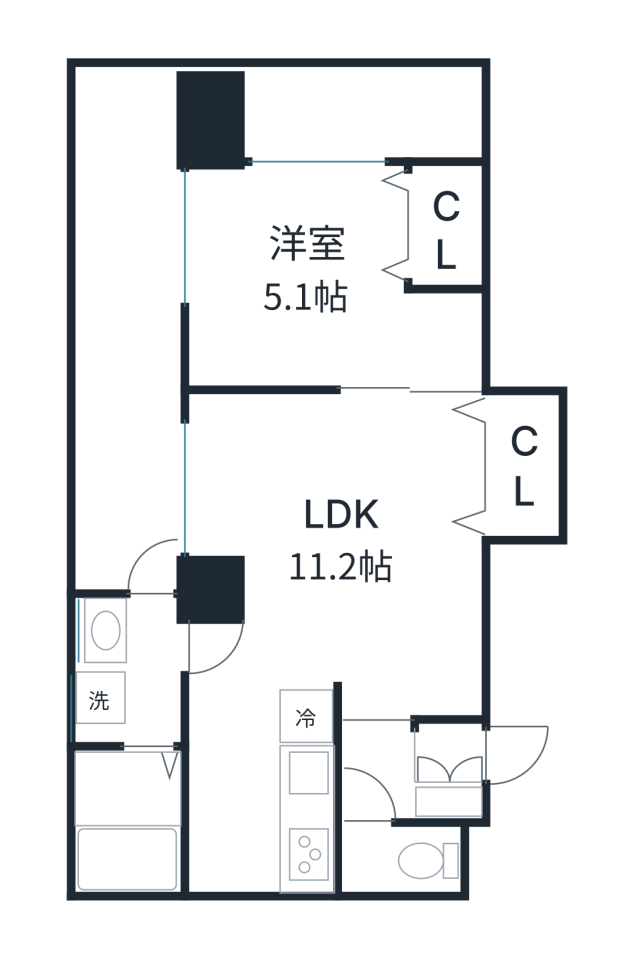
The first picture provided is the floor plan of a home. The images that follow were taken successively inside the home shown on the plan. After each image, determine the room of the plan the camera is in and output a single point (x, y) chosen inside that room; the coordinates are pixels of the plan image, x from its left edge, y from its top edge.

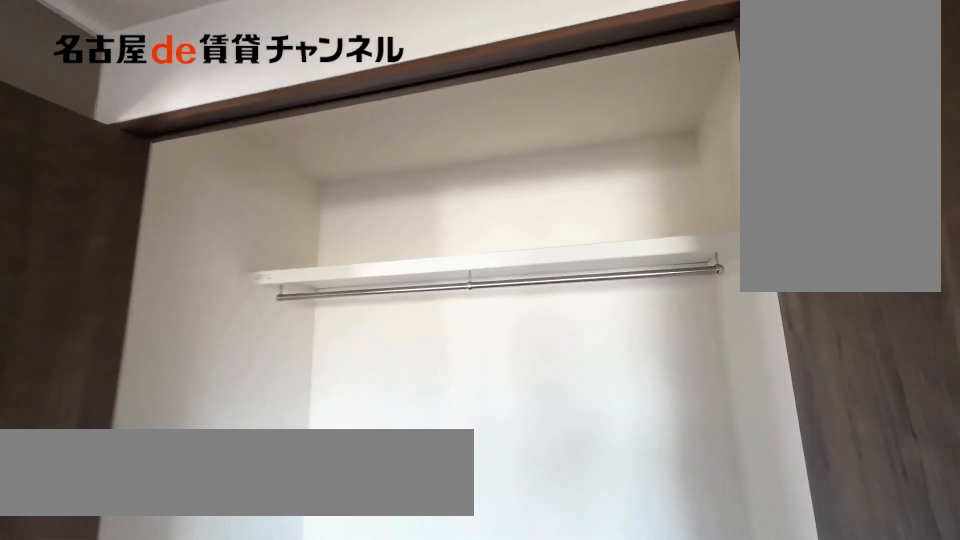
(519, 465)
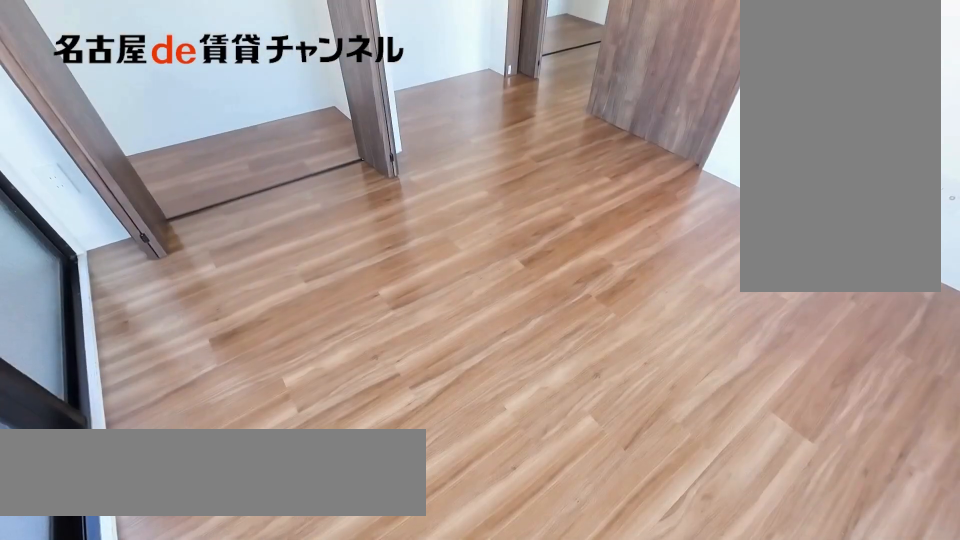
(335, 276)
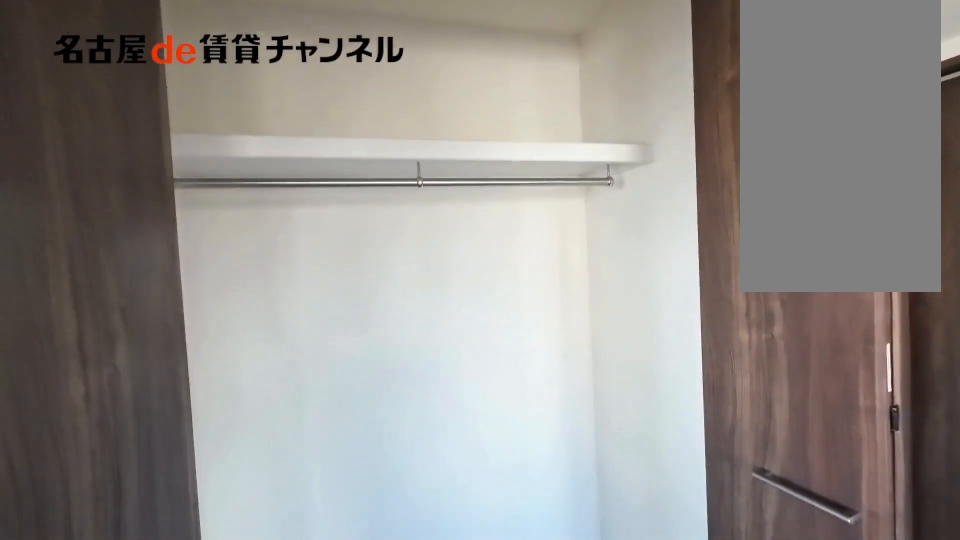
(448, 227)
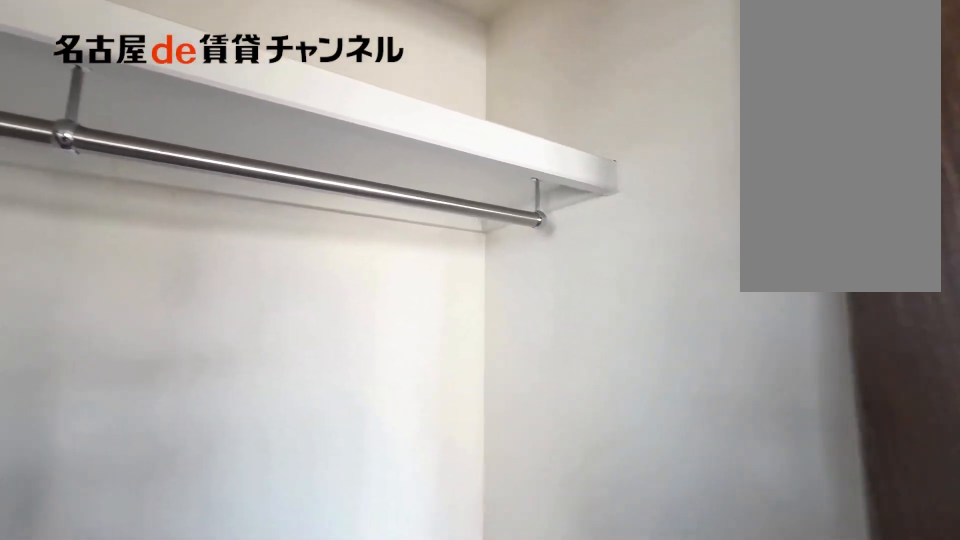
(448, 227)
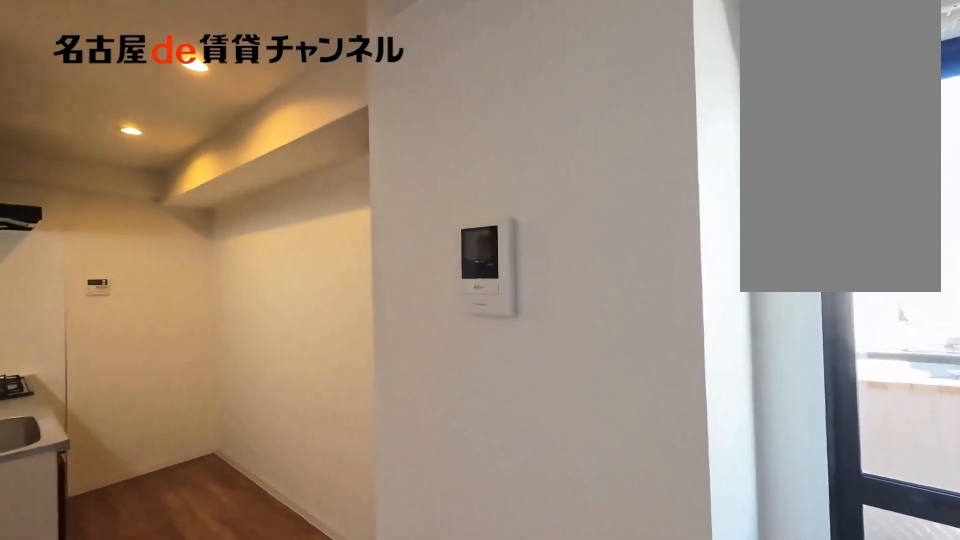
(335, 595)
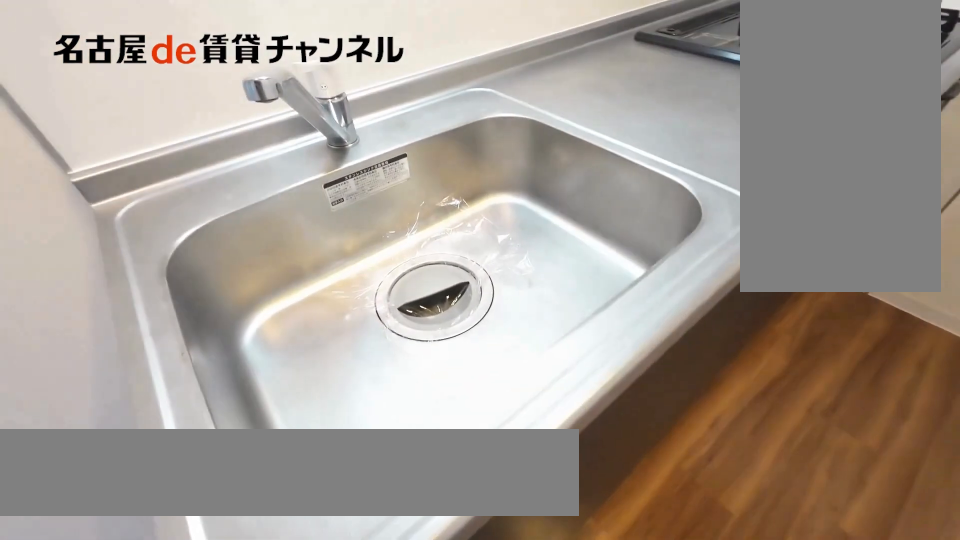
(309, 786)
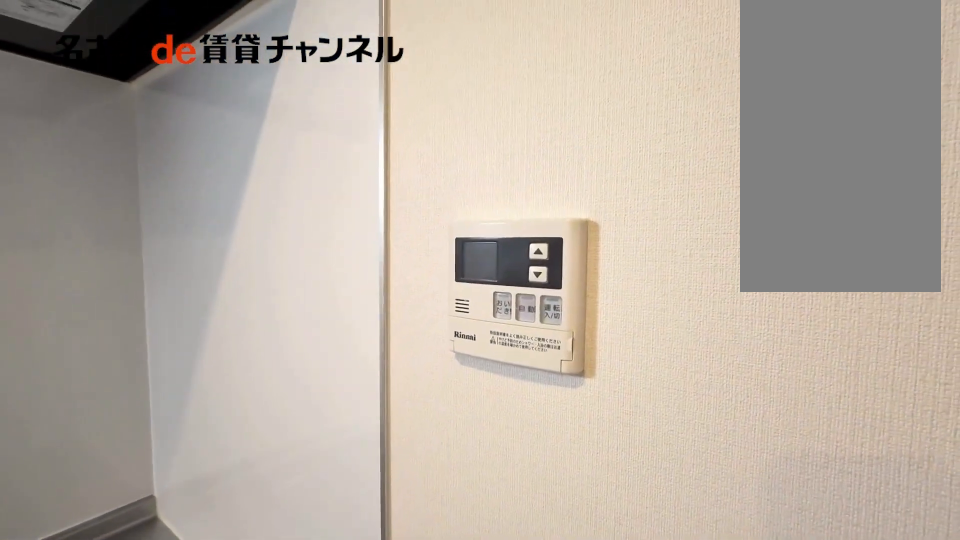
(309, 786)
